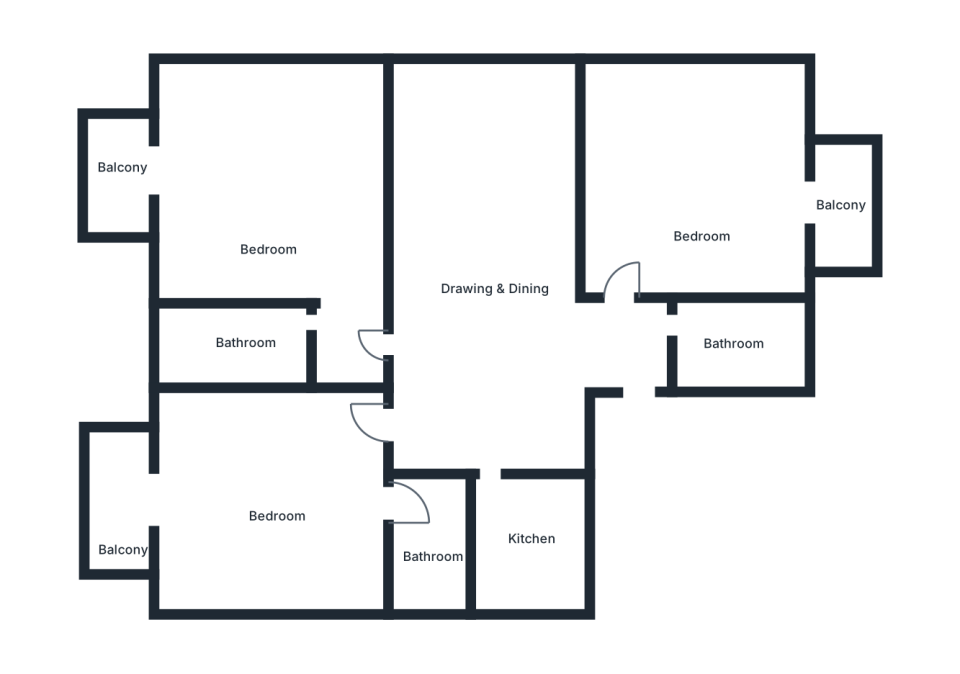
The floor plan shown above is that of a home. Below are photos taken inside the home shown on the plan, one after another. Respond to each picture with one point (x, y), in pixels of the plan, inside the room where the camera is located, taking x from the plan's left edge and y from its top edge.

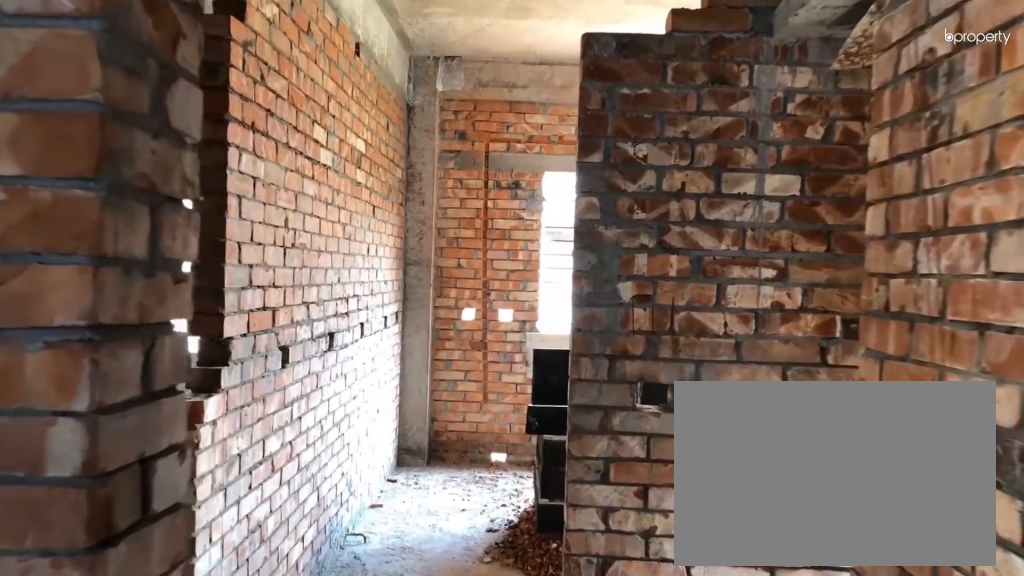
(572, 337)
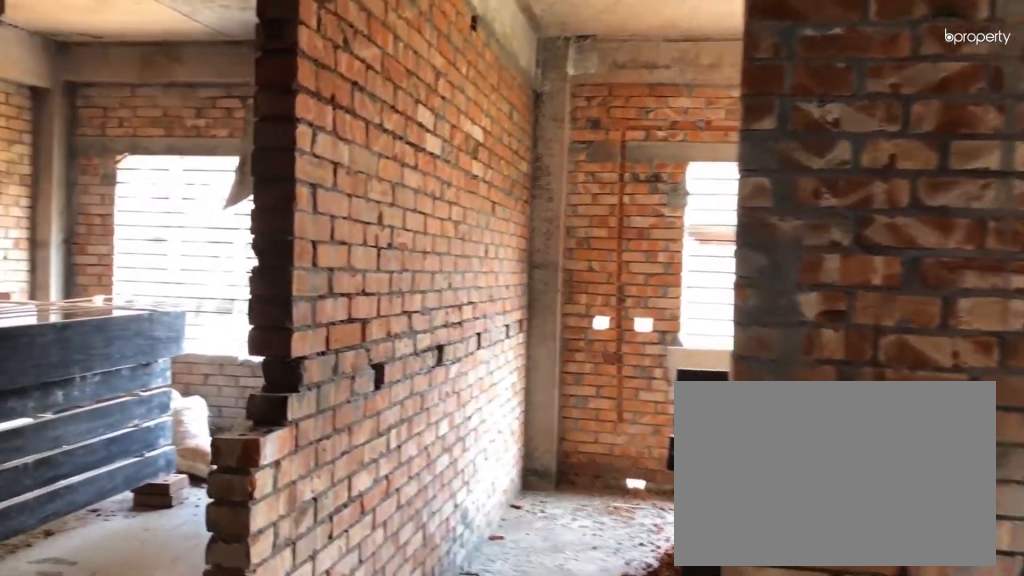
(572, 337)
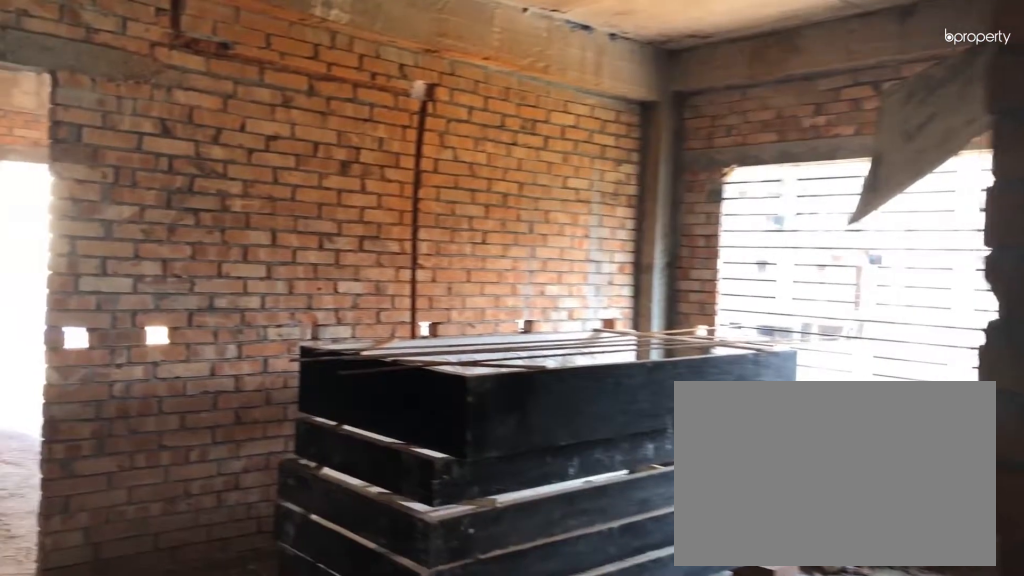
(484, 251)
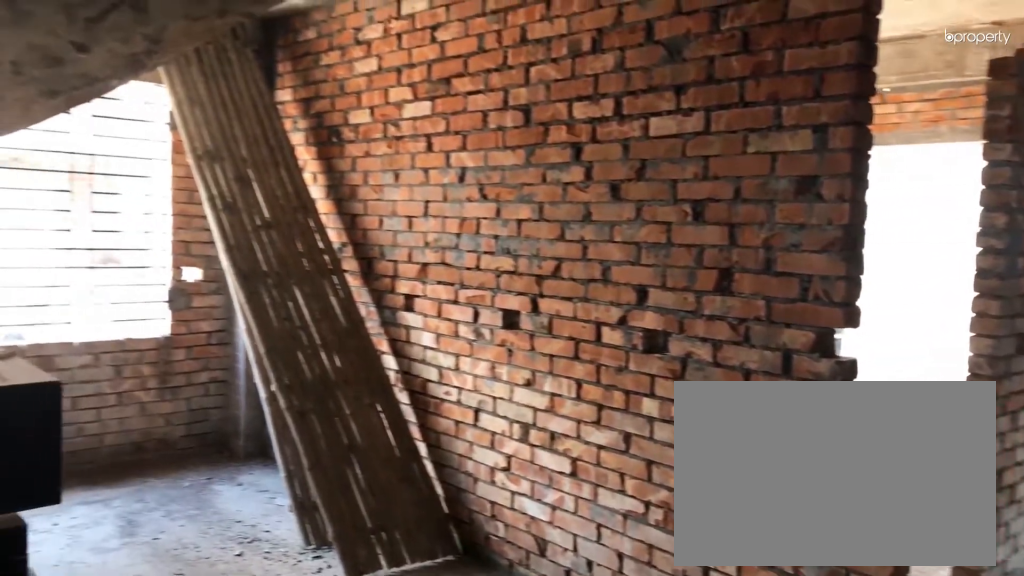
(486, 251)
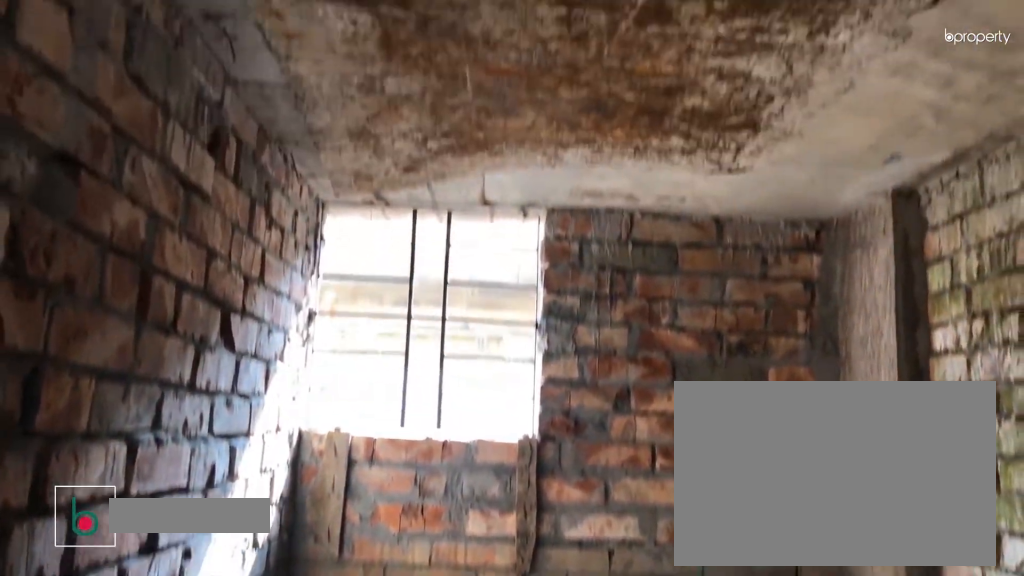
(723, 345)
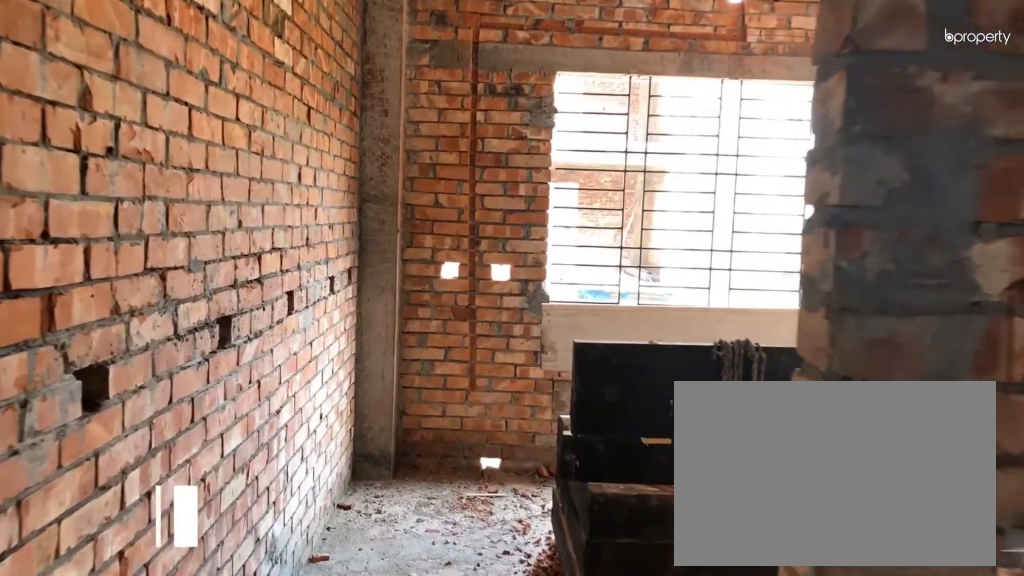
(615, 321)
